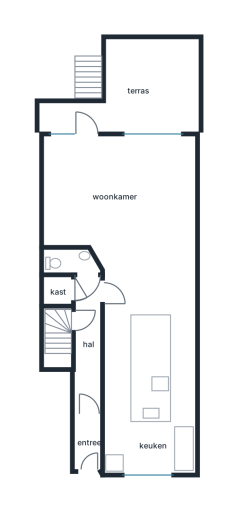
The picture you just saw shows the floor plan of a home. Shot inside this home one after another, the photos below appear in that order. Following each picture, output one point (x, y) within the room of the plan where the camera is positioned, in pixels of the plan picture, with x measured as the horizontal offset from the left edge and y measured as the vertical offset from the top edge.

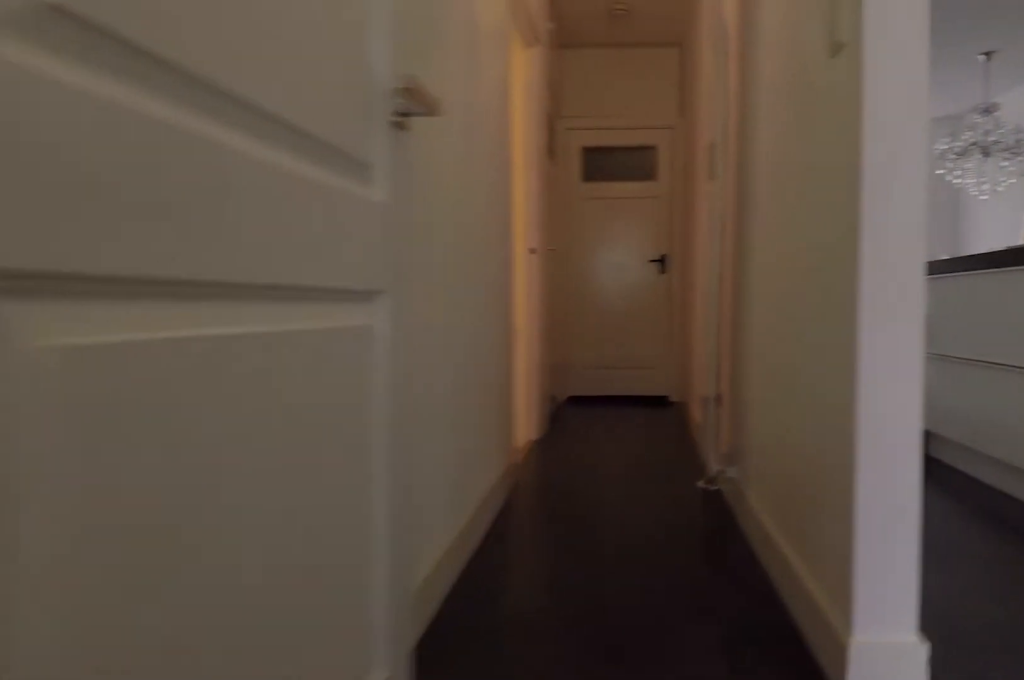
(88, 370)
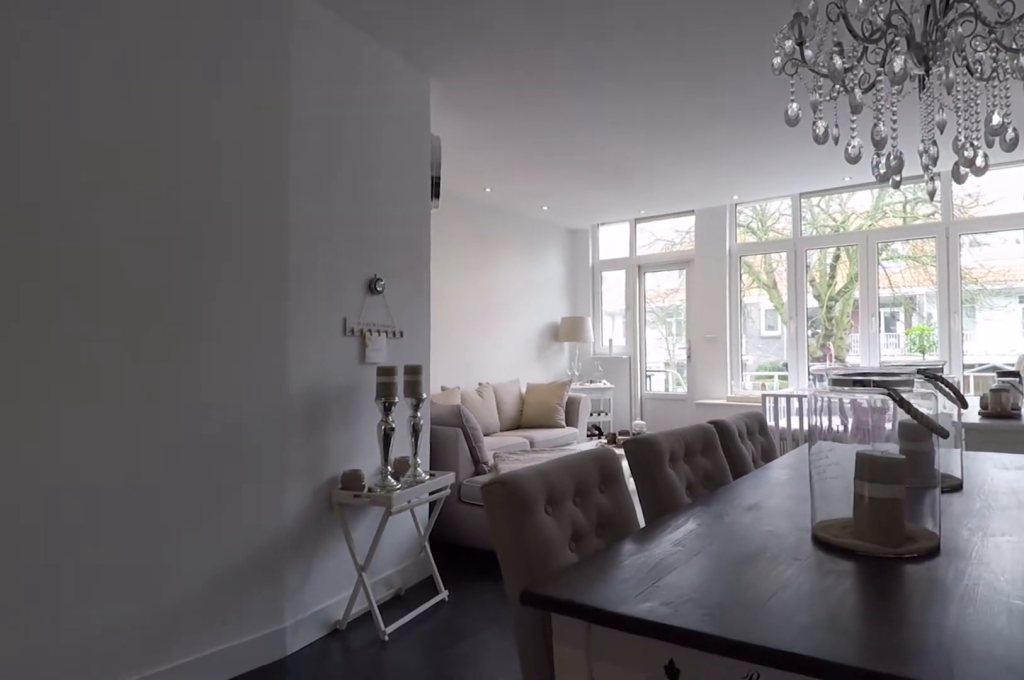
(149, 370)
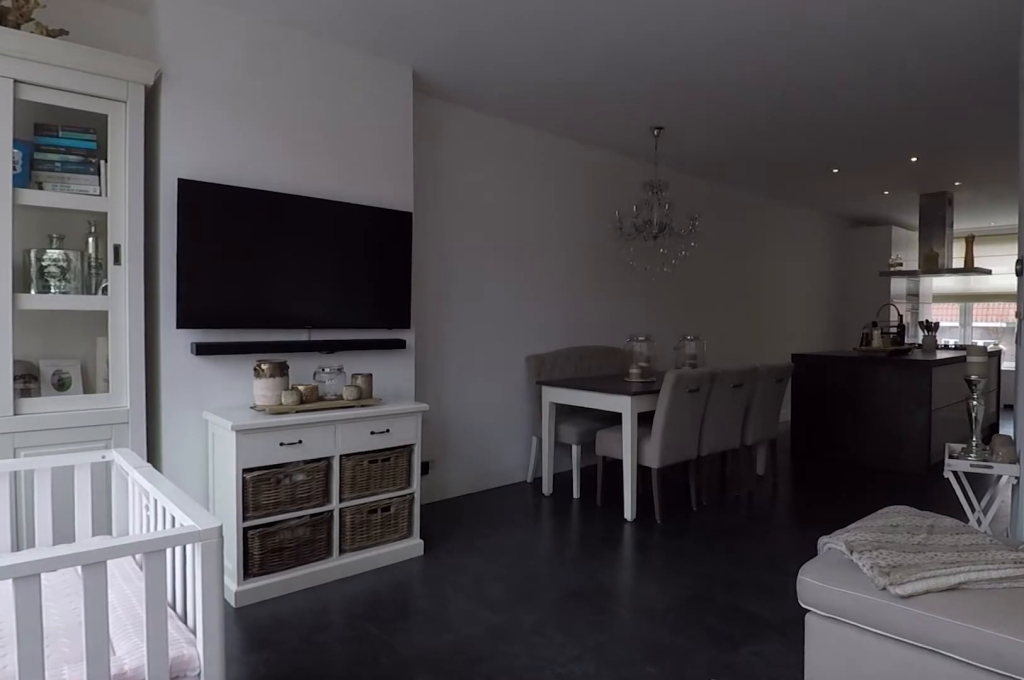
(82, 194)
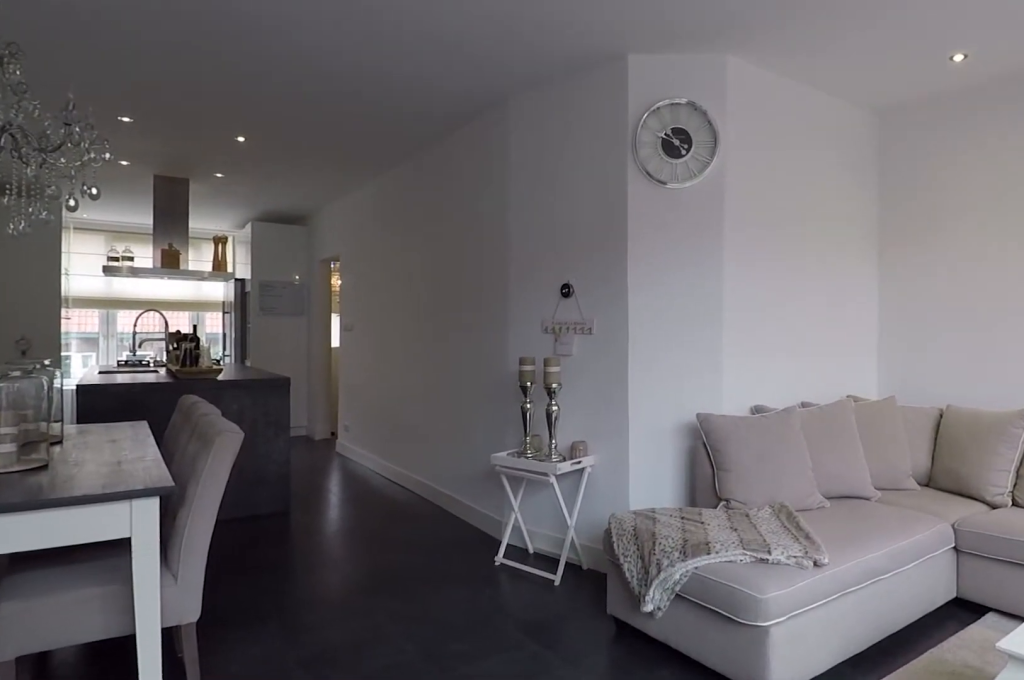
(82, 194)
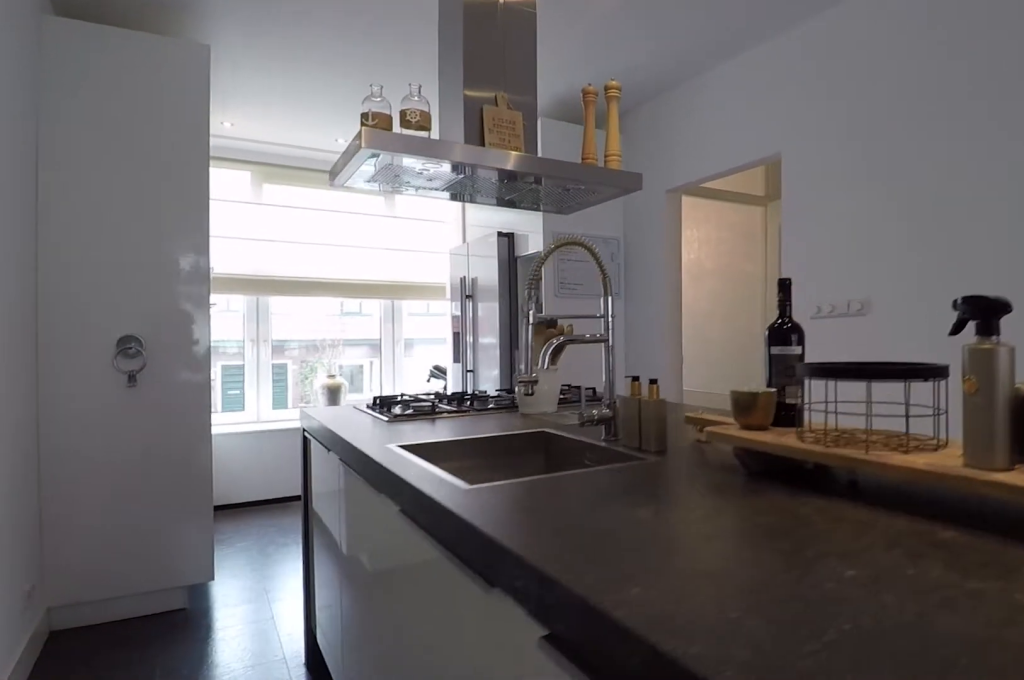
(149, 370)
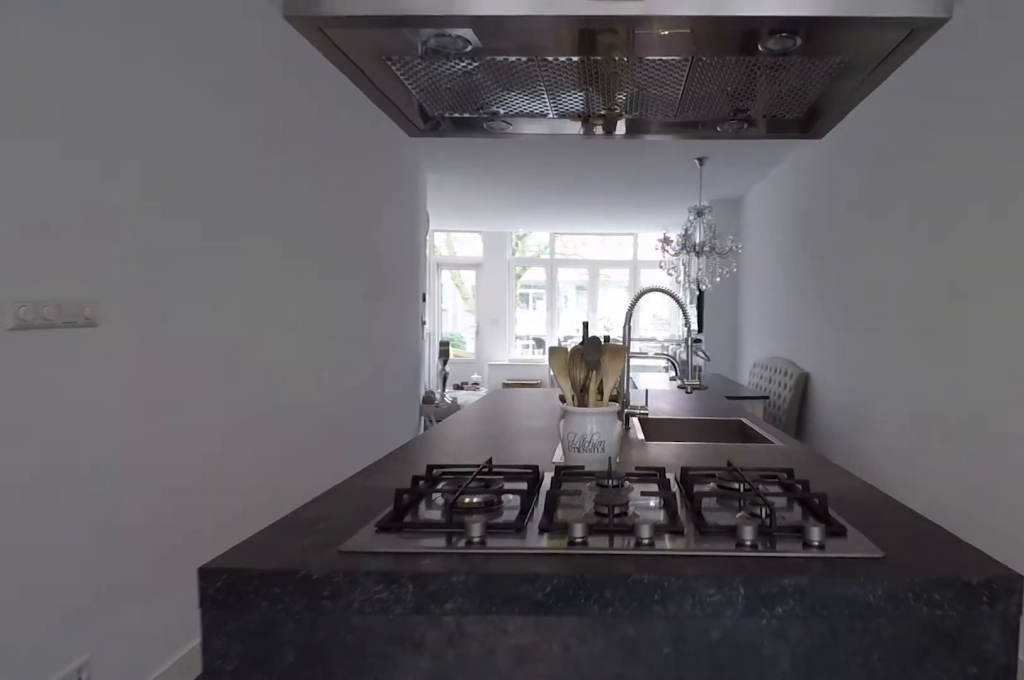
(149, 370)
